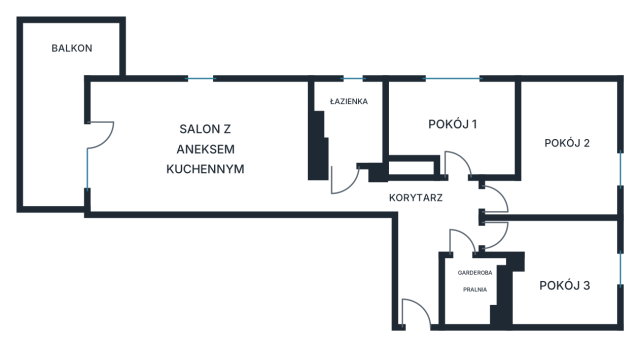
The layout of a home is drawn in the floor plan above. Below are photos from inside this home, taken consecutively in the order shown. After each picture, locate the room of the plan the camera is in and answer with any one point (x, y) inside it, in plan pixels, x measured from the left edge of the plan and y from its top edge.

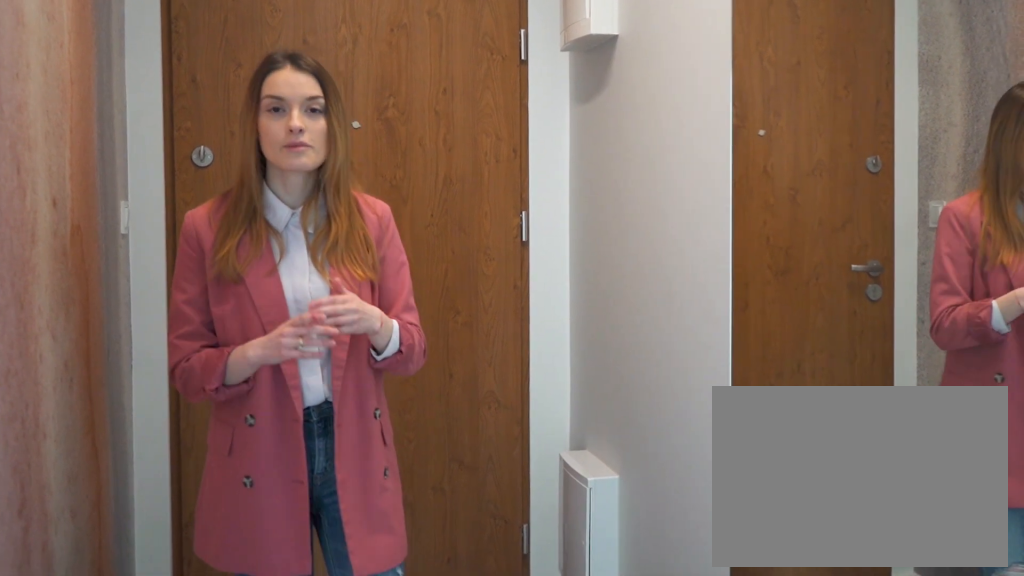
(412, 224)
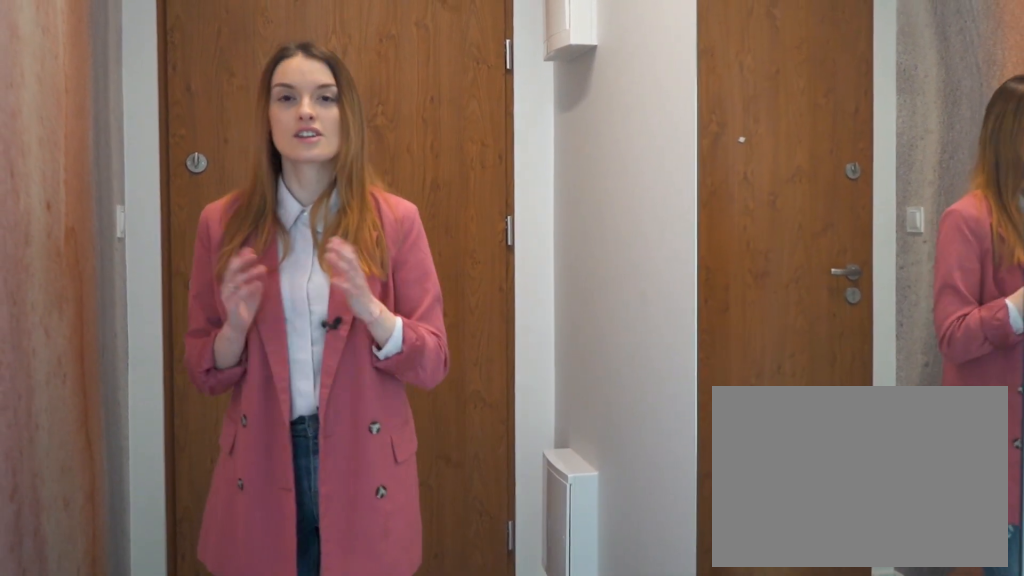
(412, 224)
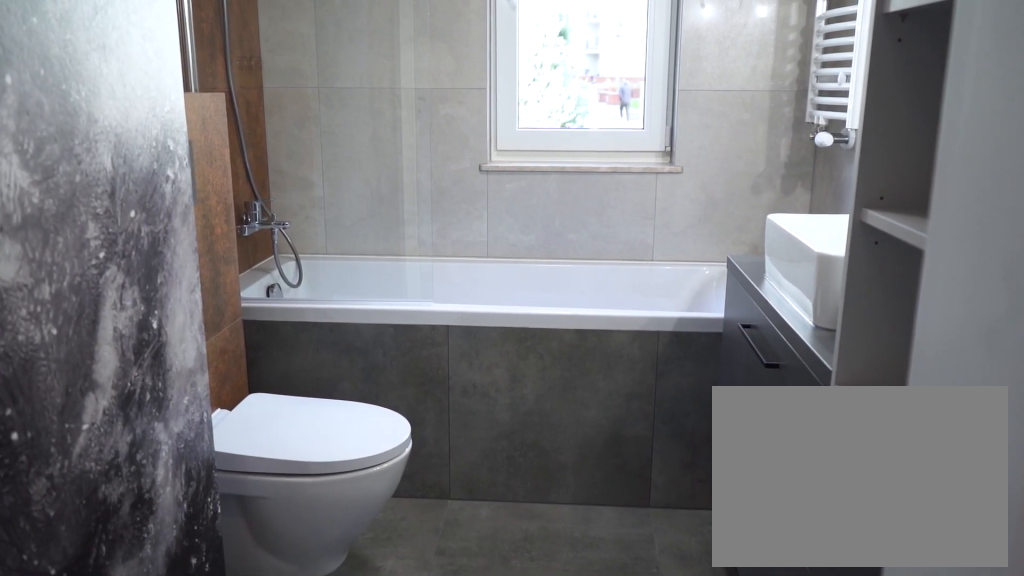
(350, 122)
